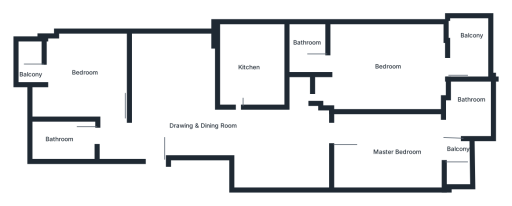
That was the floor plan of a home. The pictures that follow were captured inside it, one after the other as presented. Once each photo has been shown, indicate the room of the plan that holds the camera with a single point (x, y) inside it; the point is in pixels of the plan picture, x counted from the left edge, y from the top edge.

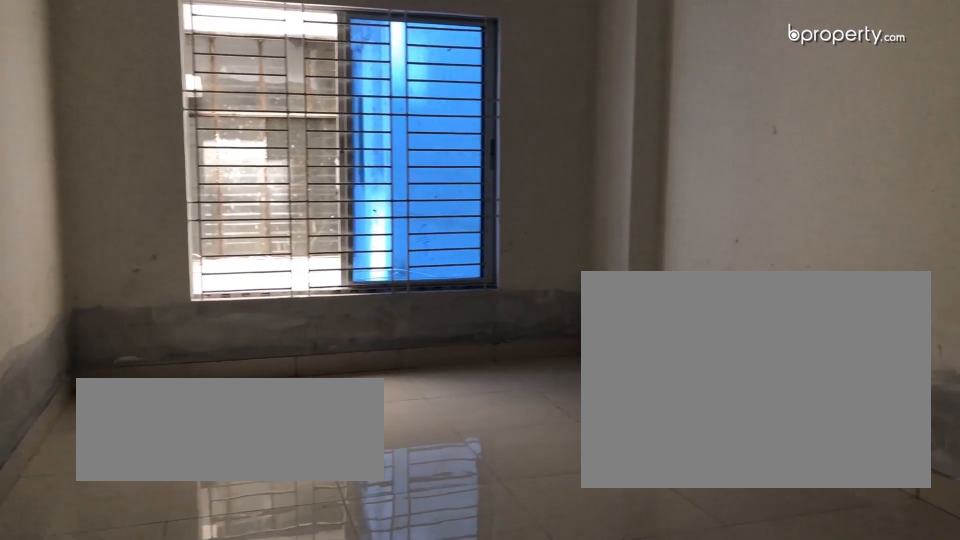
(189, 129)
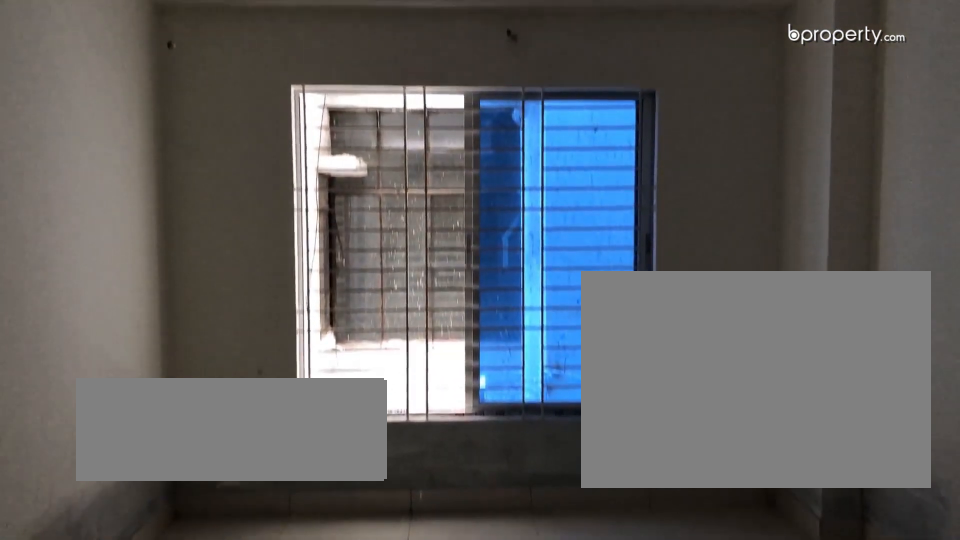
(189, 129)
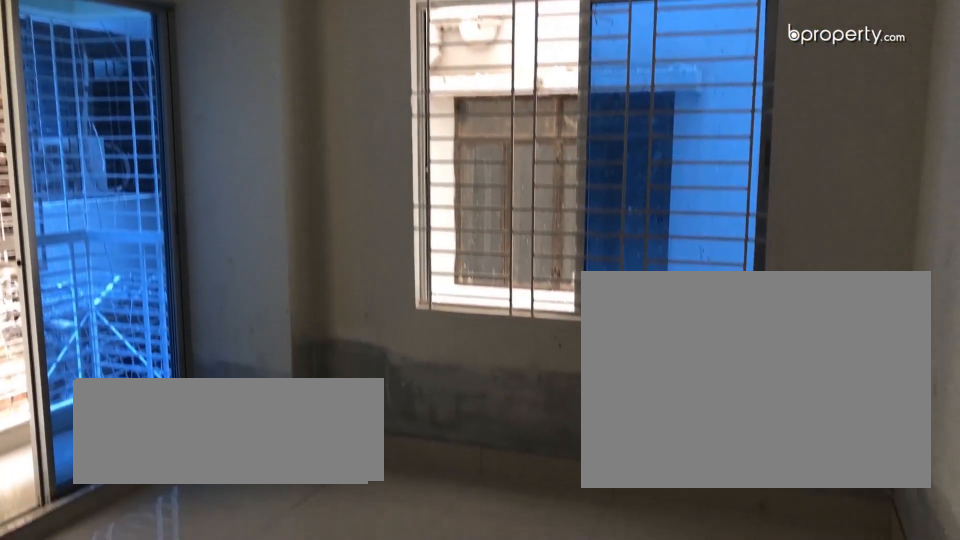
(87, 76)
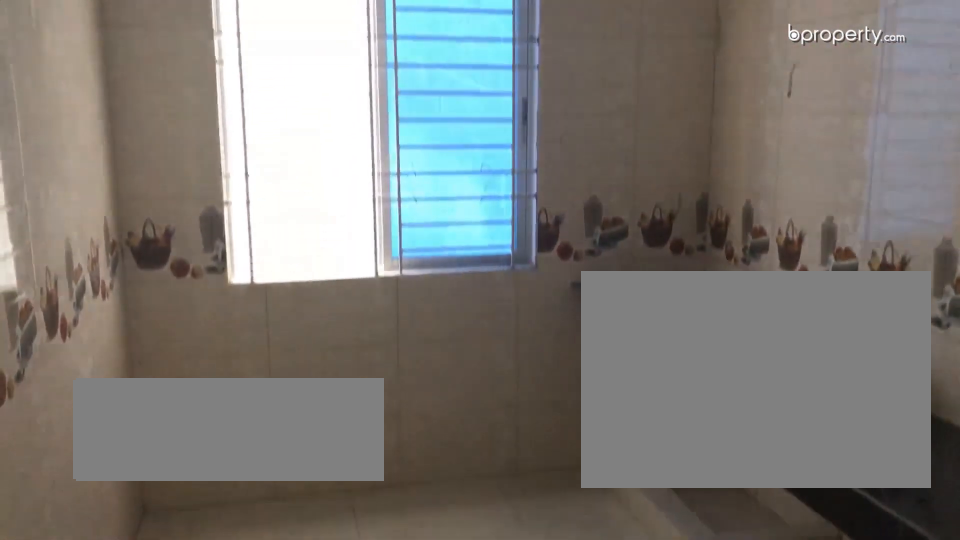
(250, 70)
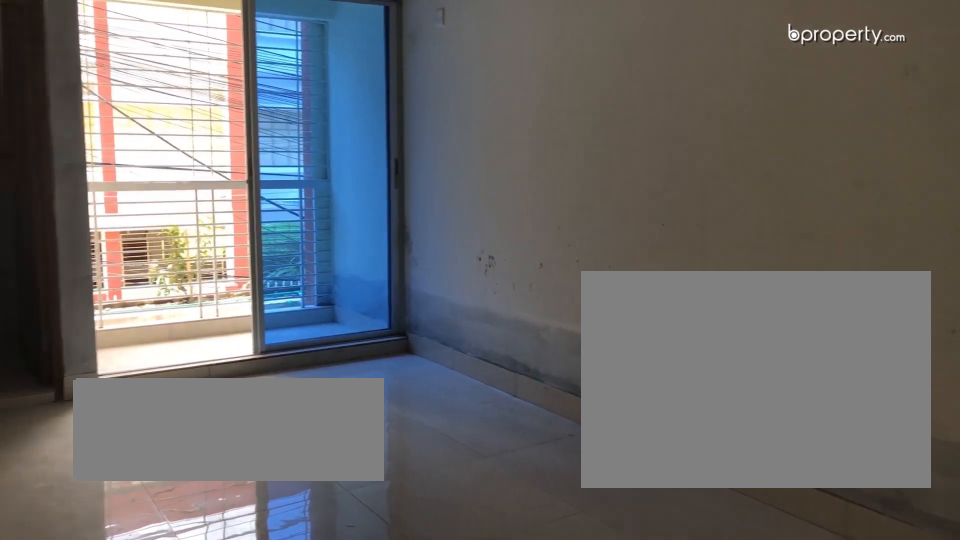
(404, 148)
